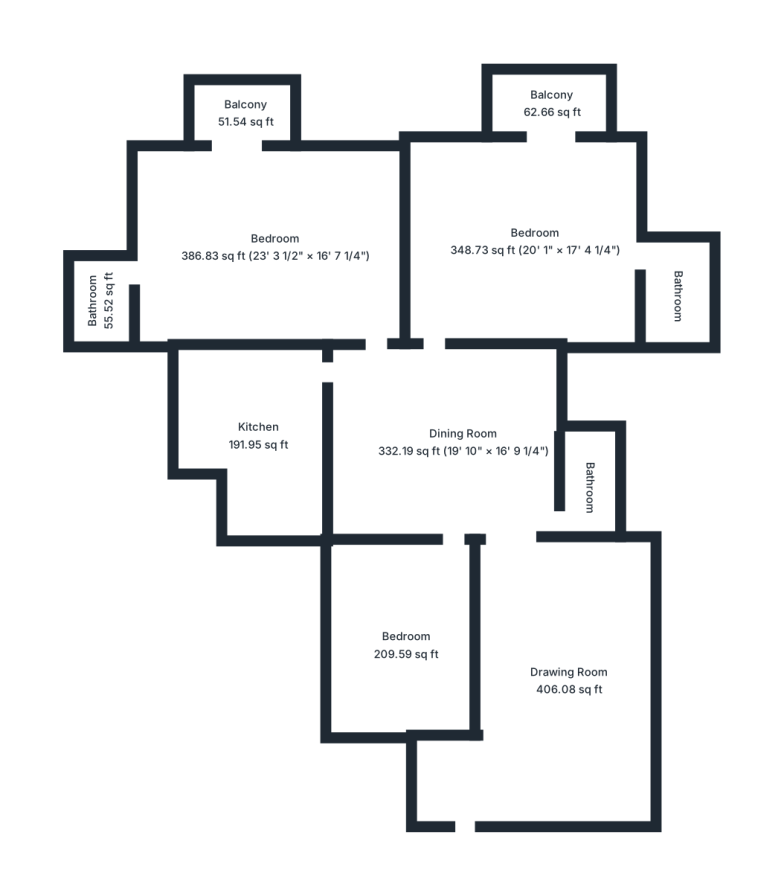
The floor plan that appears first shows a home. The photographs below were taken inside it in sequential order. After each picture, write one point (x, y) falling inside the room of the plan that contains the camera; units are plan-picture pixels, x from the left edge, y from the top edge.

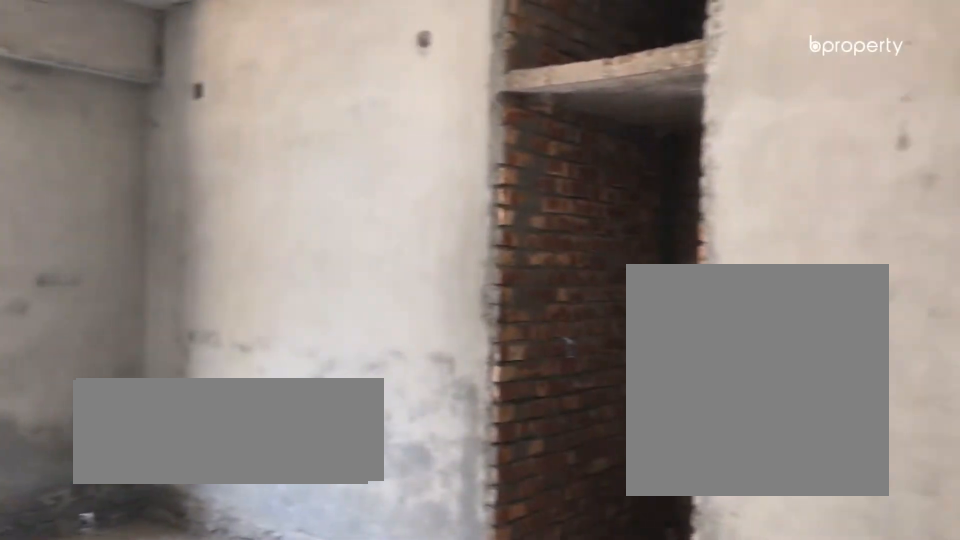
(542, 245)
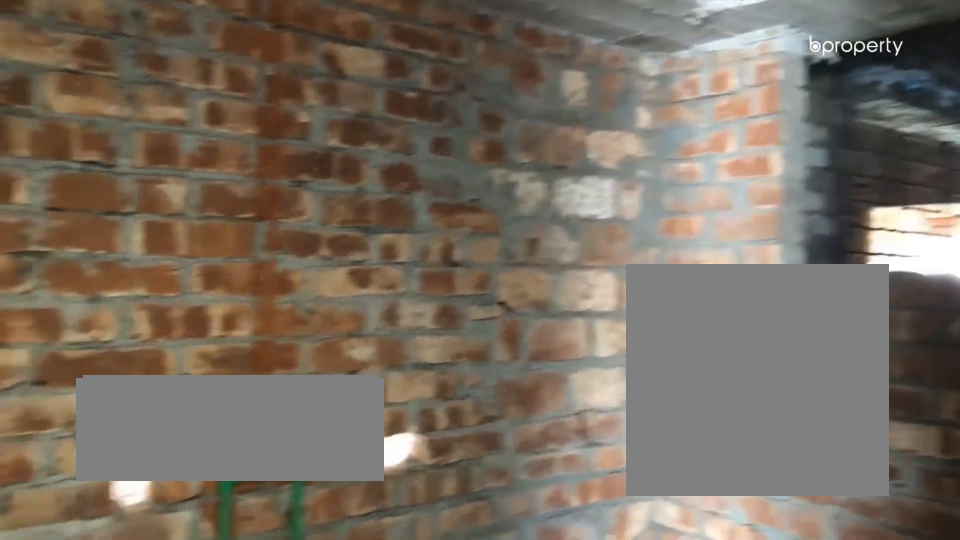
(674, 292)
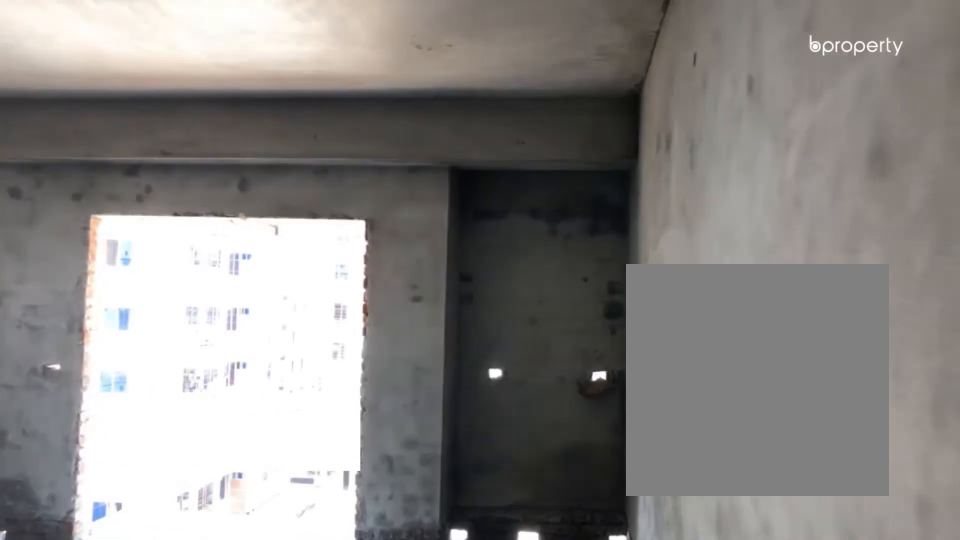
(276, 250)
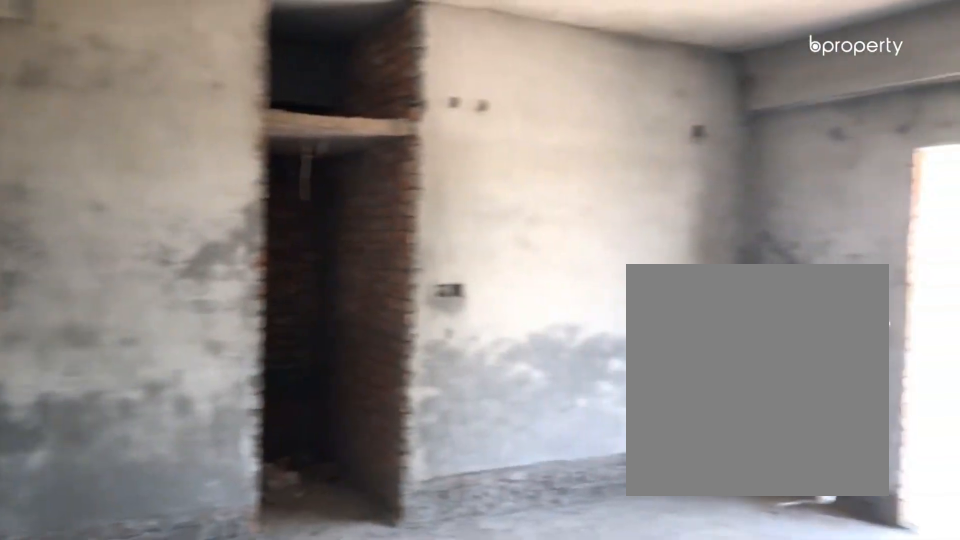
(276, 251)
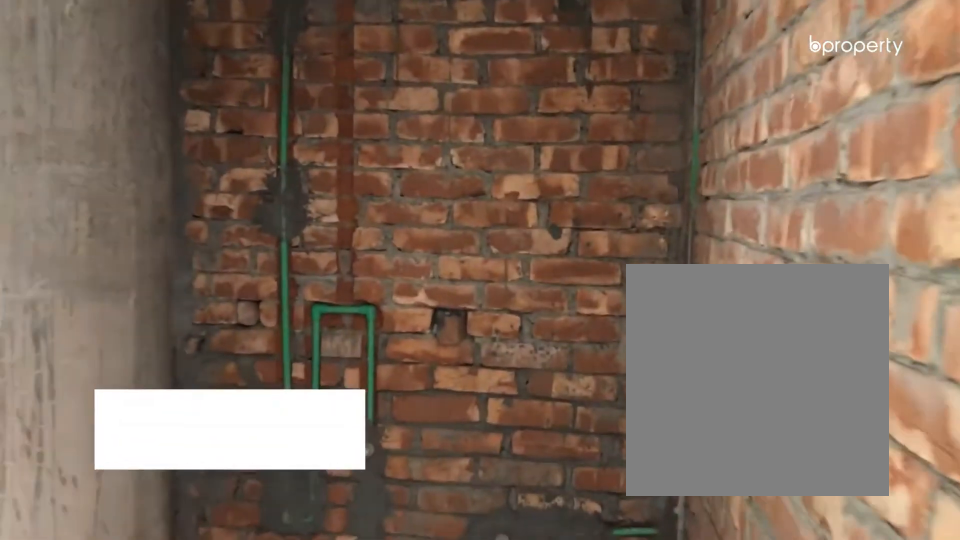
(106, 298)
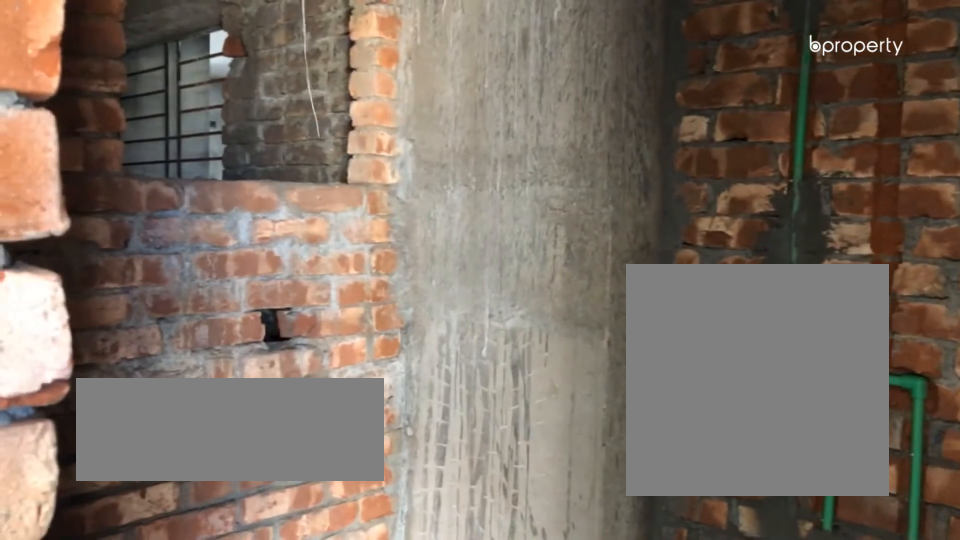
(106, 298)
